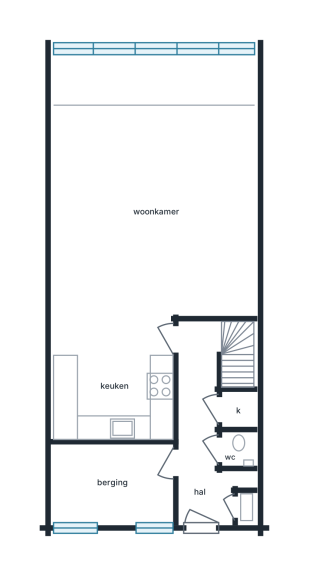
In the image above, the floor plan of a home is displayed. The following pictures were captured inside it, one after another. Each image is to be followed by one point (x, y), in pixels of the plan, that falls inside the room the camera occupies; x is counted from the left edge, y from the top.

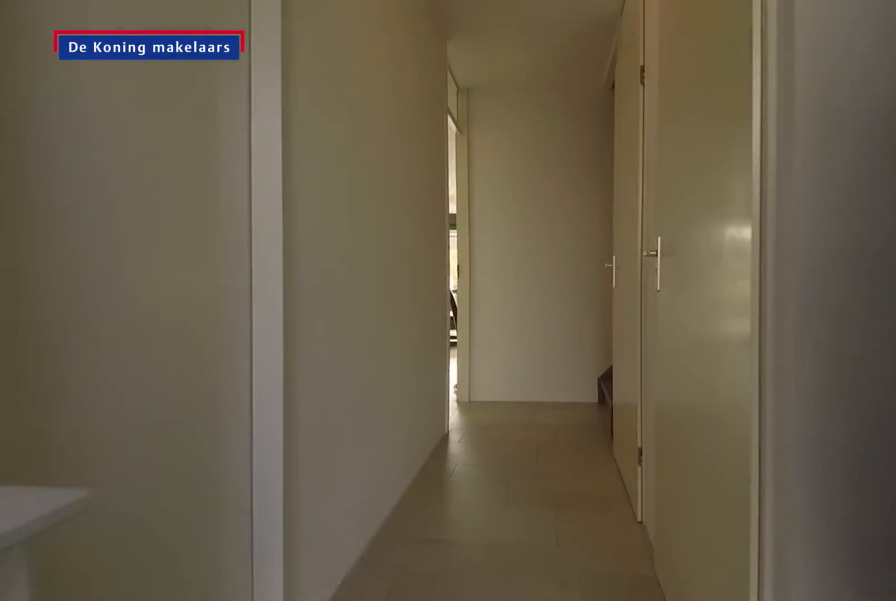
(202, 431)
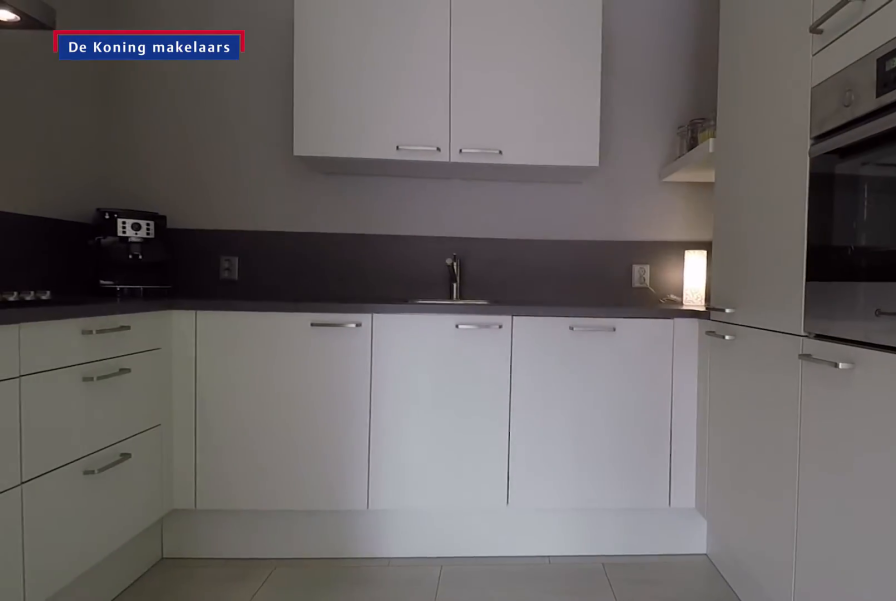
(113, 379)
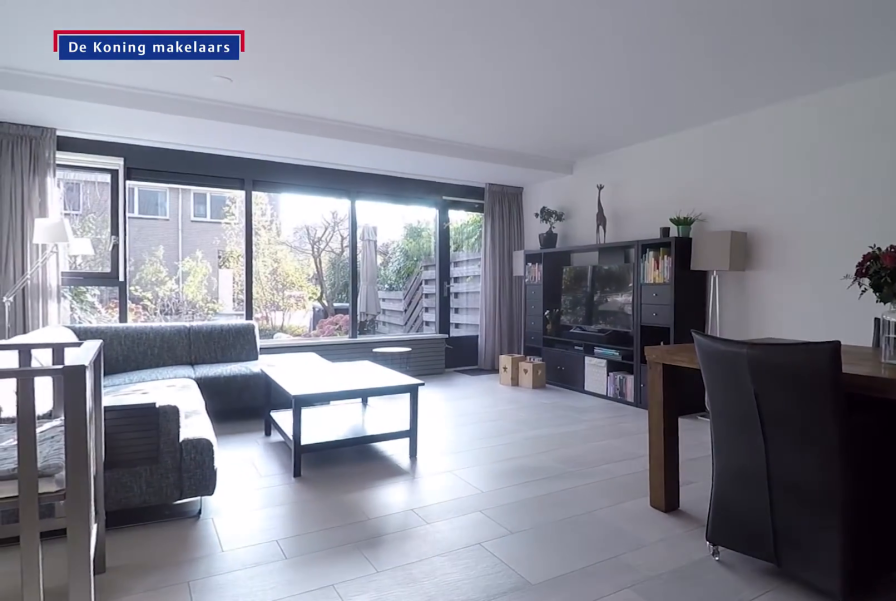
(170, 157)
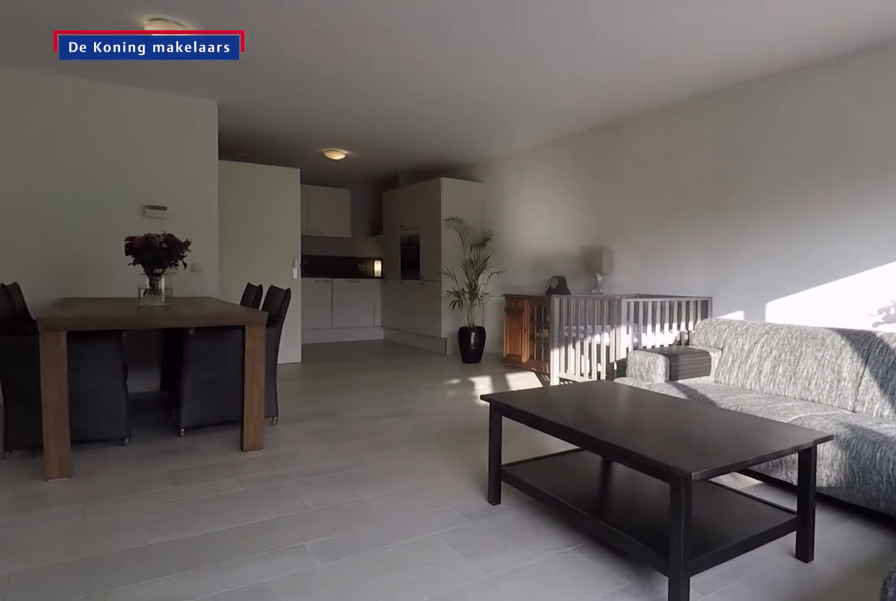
(170, 157)
